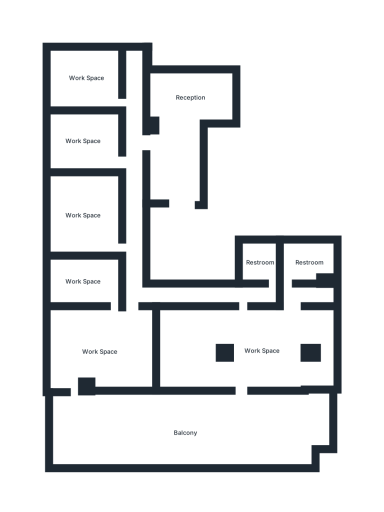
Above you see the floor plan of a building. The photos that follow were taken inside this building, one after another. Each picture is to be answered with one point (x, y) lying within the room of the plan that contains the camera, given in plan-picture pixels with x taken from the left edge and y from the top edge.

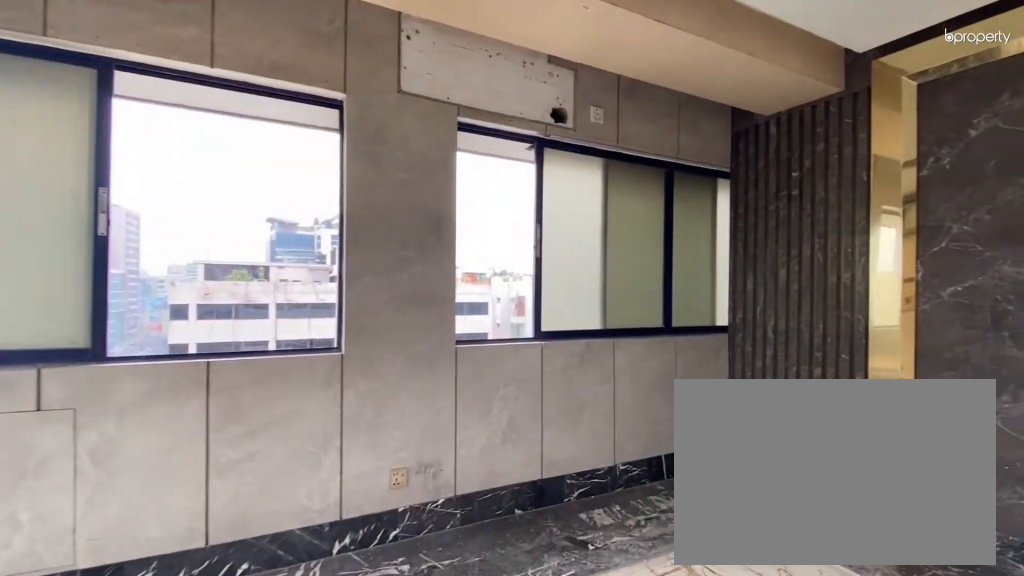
(100, 352)
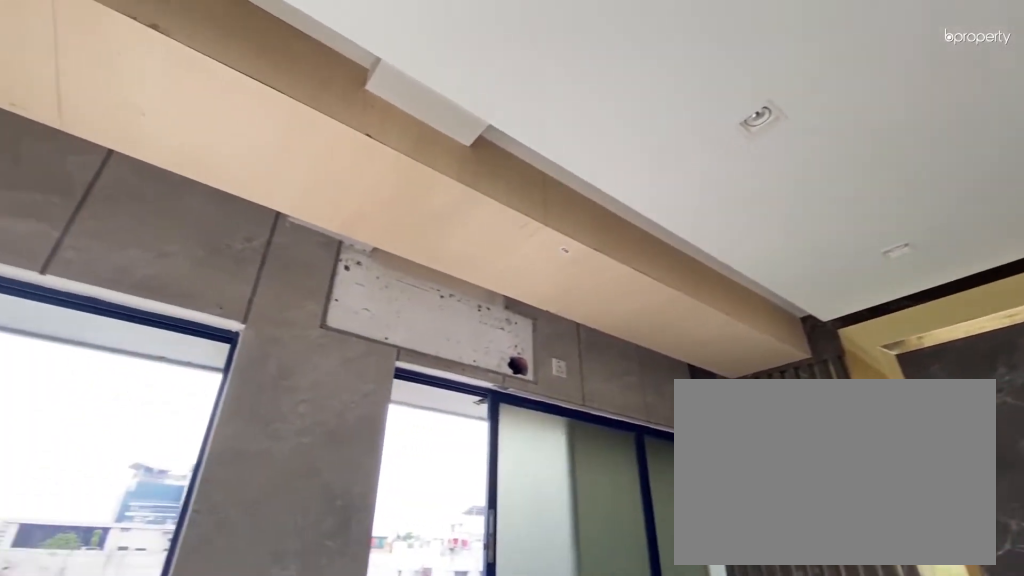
(100, 352)
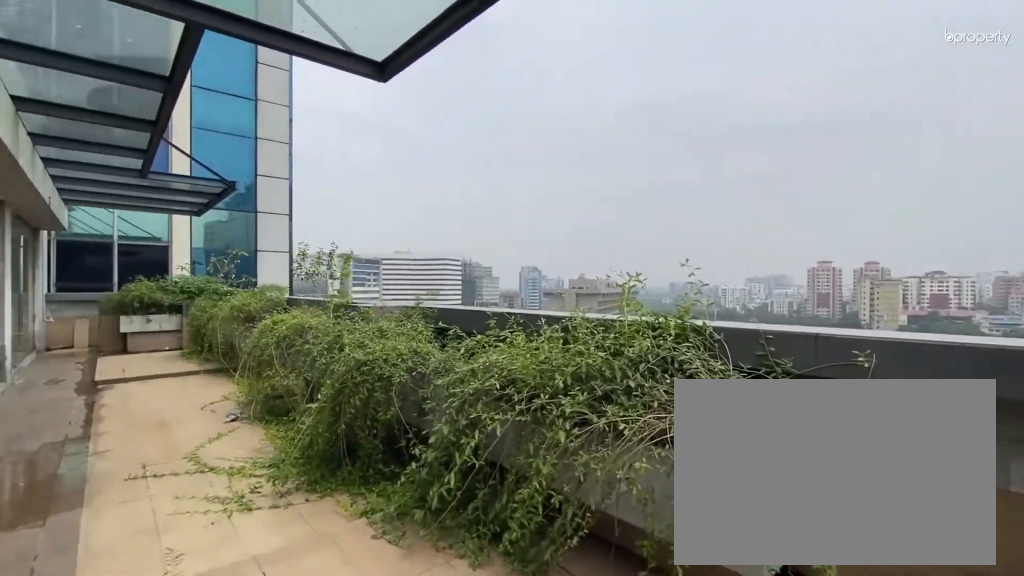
(107, 437)
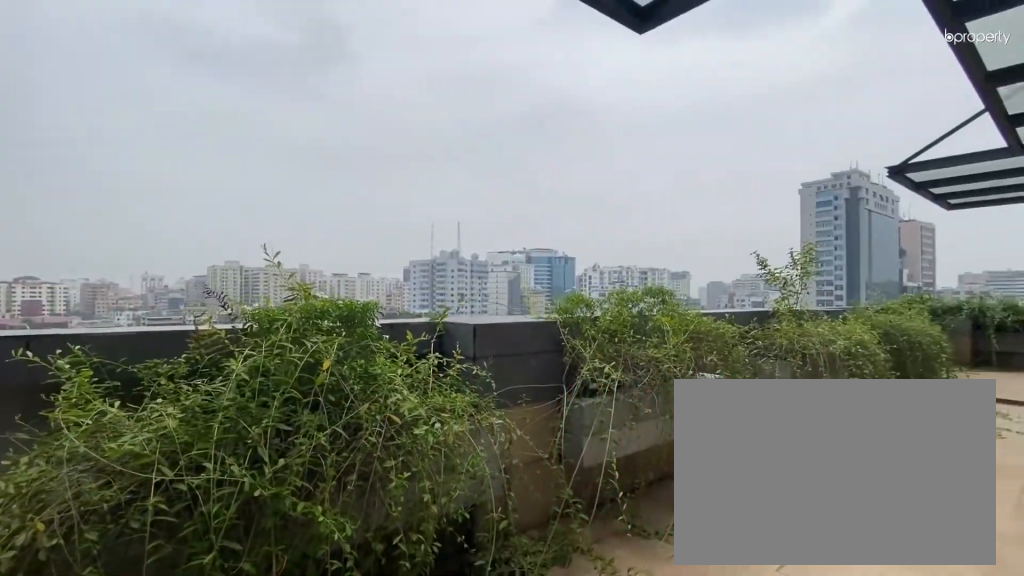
(224, 437)
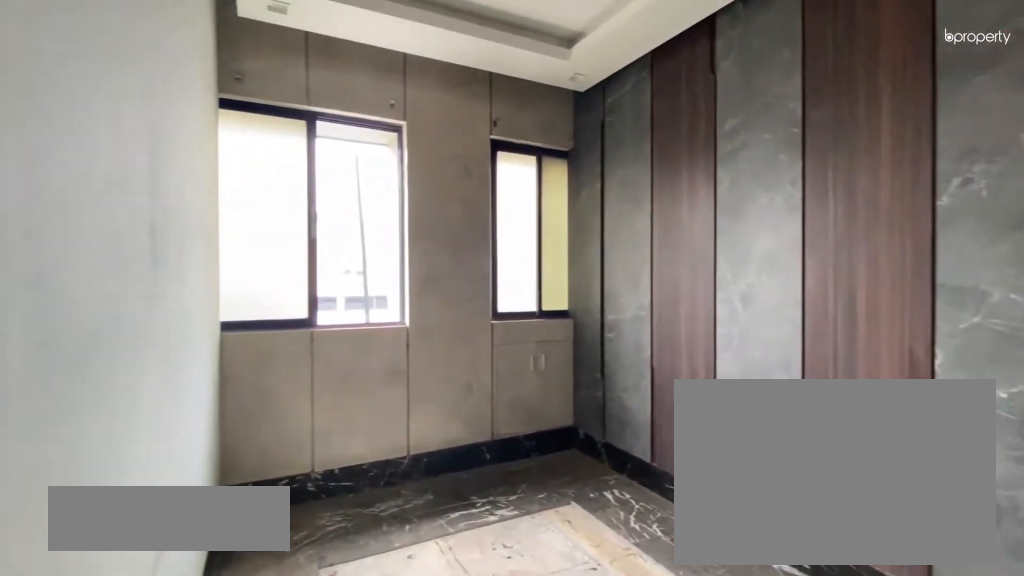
(82, 281)
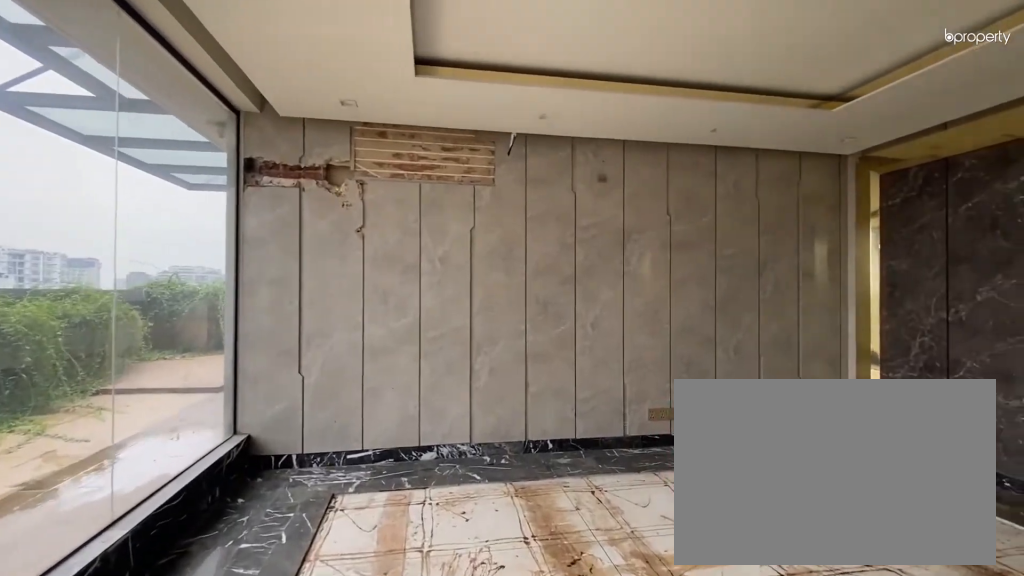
(250, 347)
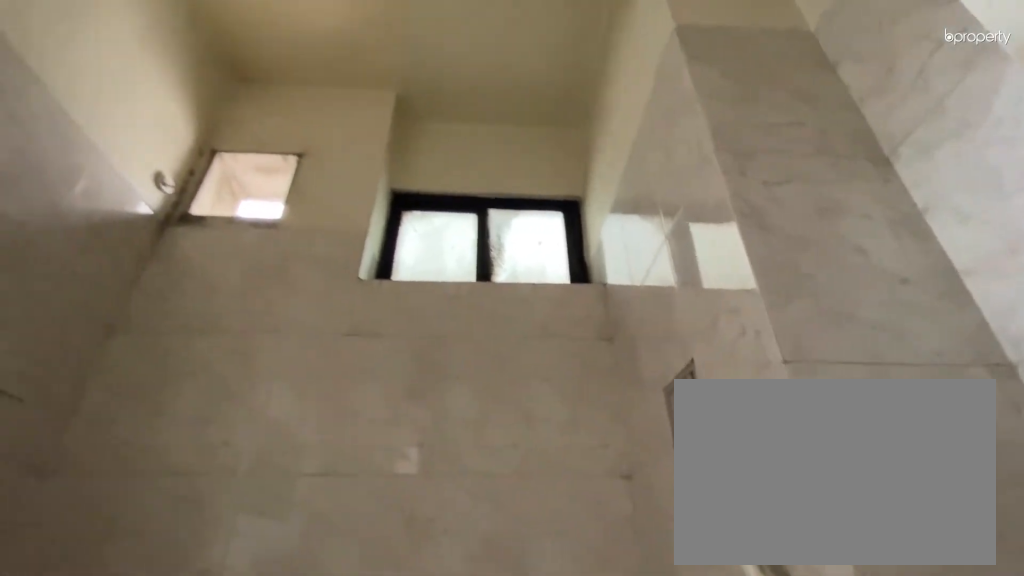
(304, 264)
